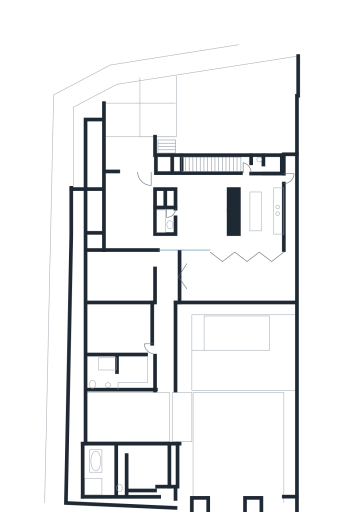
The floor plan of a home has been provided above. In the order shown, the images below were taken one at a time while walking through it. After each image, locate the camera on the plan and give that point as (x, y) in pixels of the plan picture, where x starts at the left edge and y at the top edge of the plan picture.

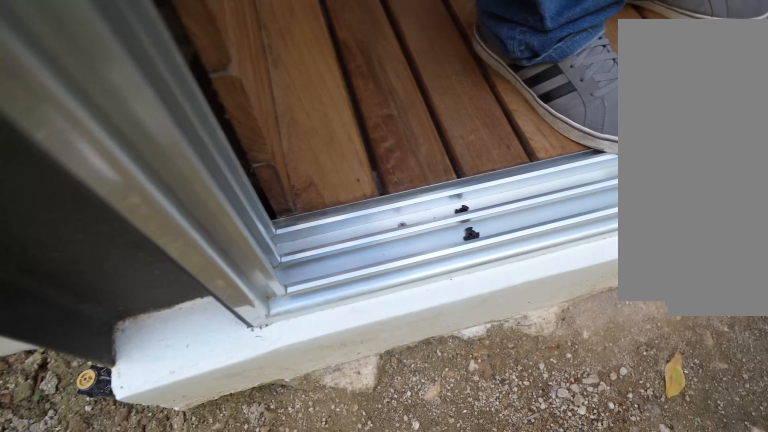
(71, 437)
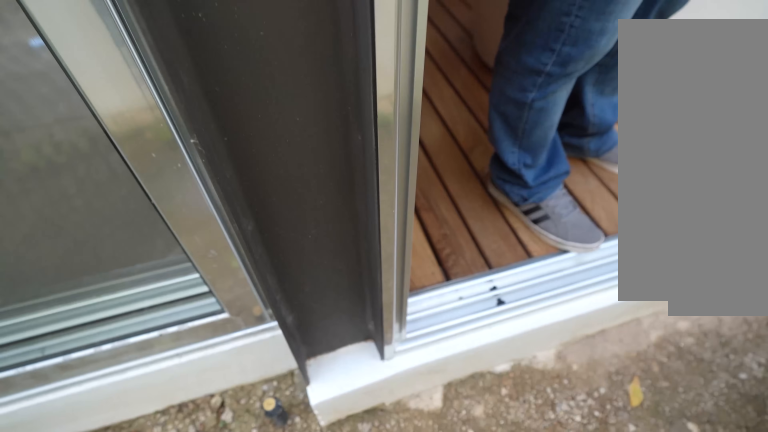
(76, 441)
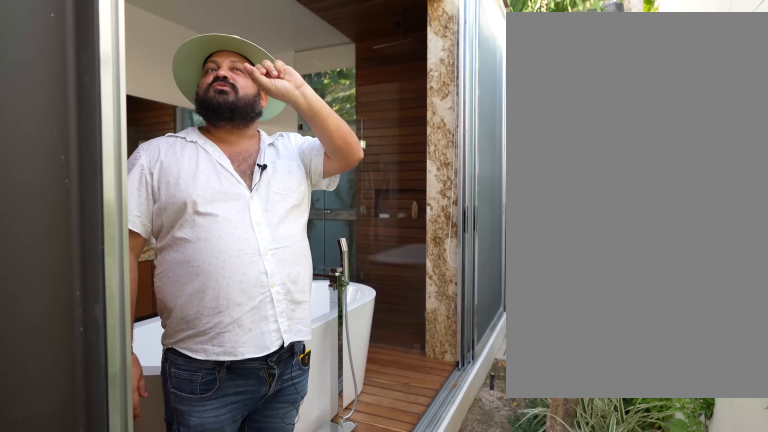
(76, 441)
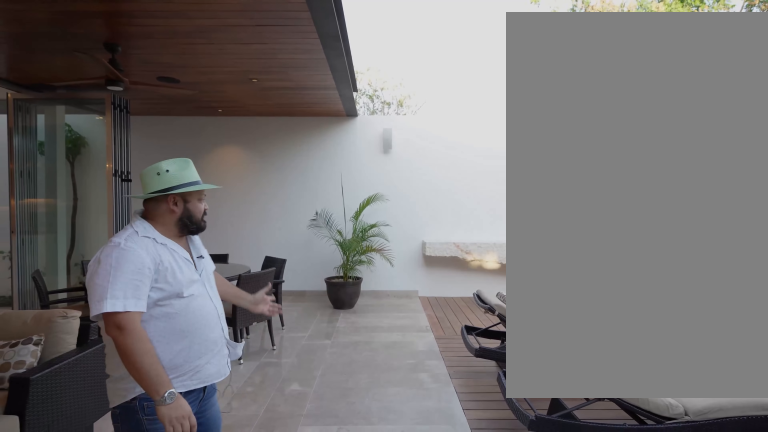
(236, 299)
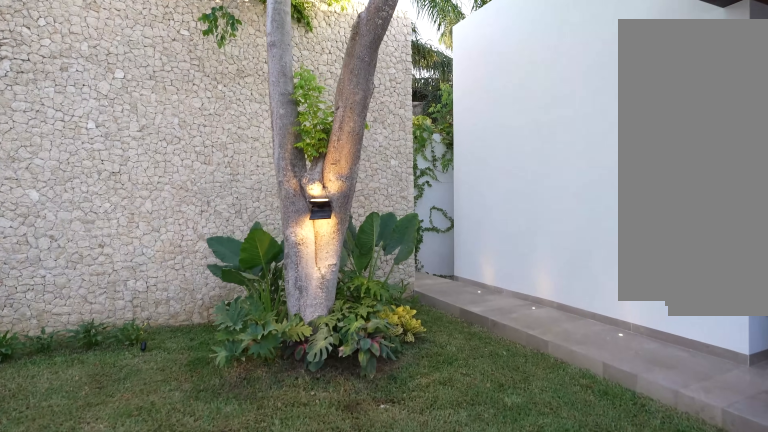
(215, 447)
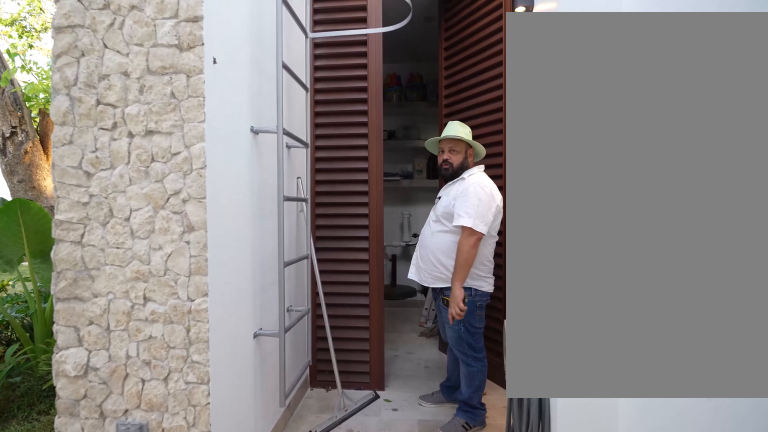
(181, 504)
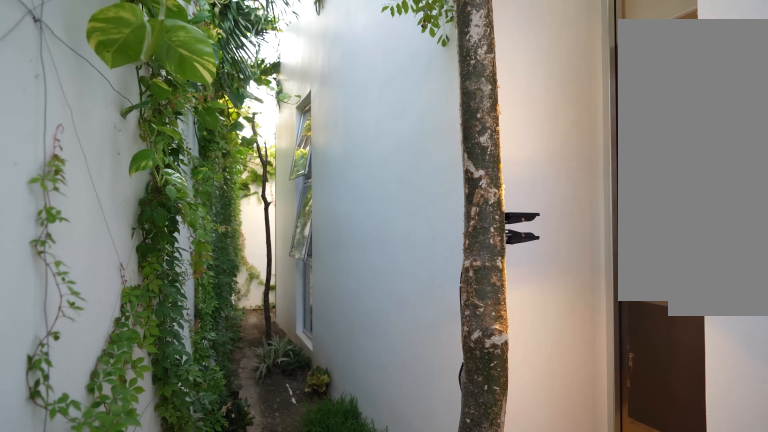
(180, 504)
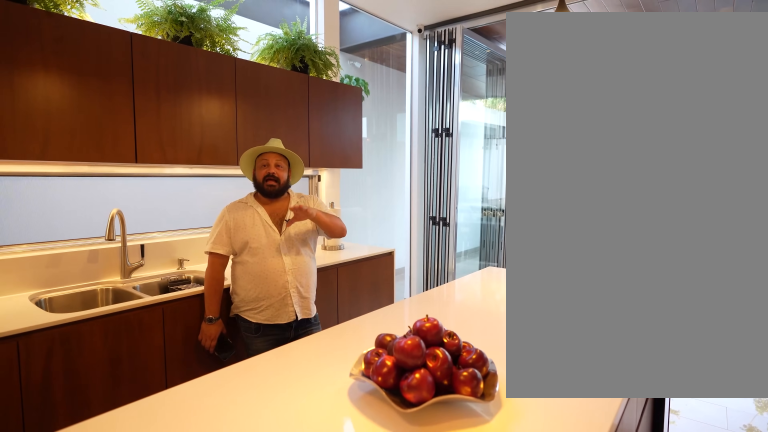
(243, 208)
